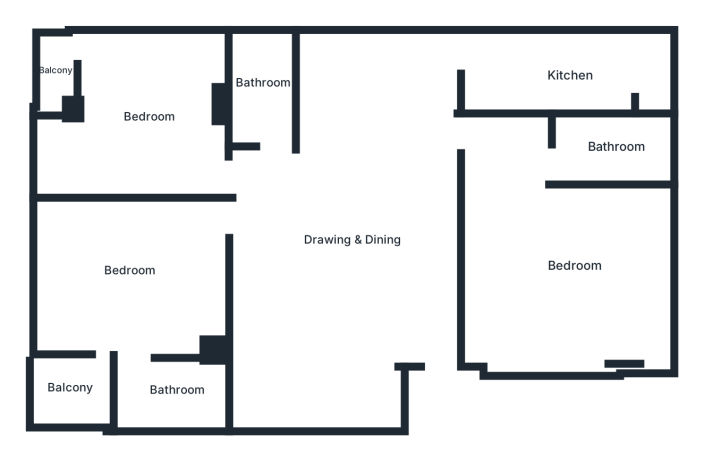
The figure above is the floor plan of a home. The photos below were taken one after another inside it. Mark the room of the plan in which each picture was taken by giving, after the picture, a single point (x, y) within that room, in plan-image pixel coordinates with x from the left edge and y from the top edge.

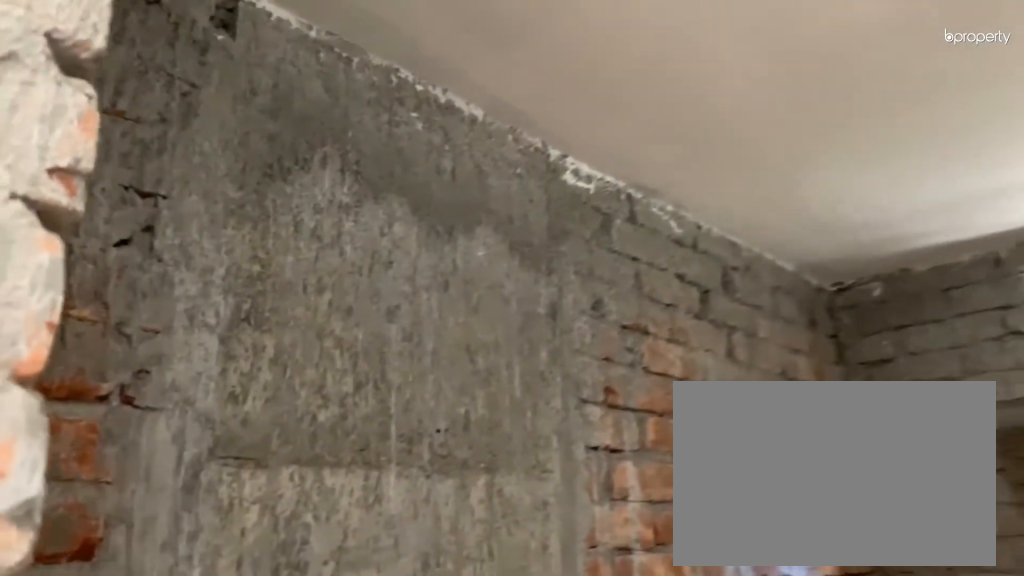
(261, 76)
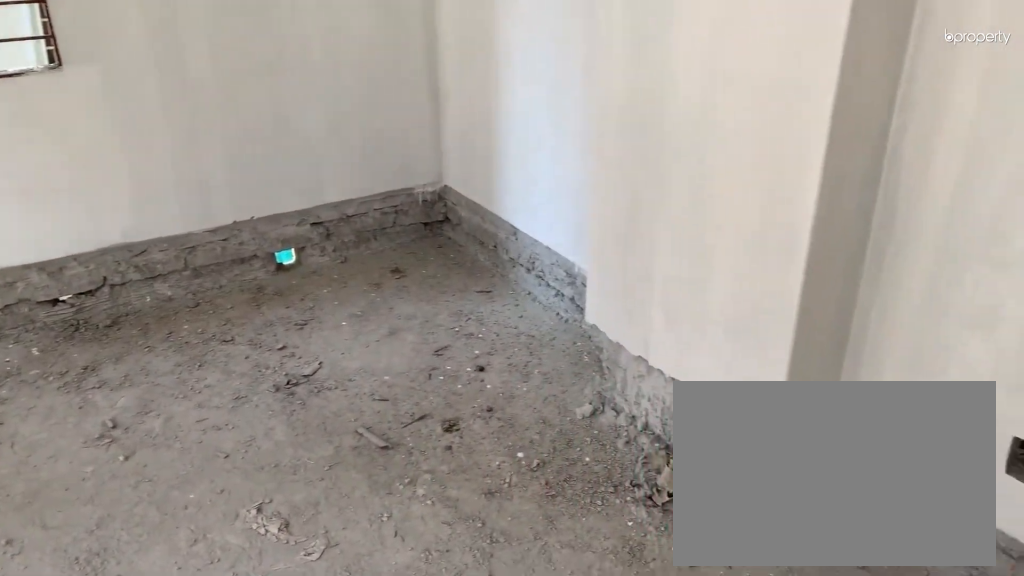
(150, 114)
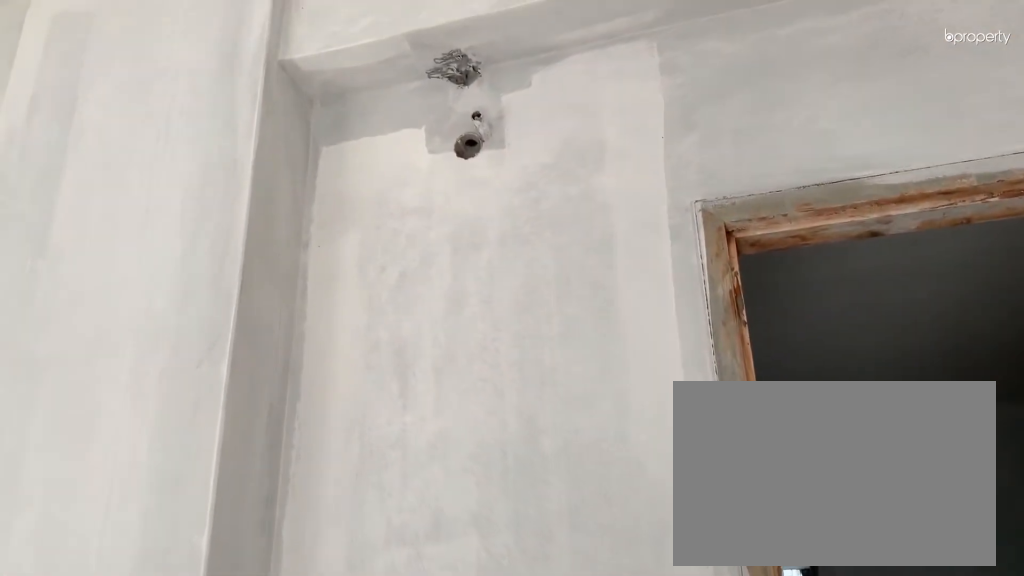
(150, 114)
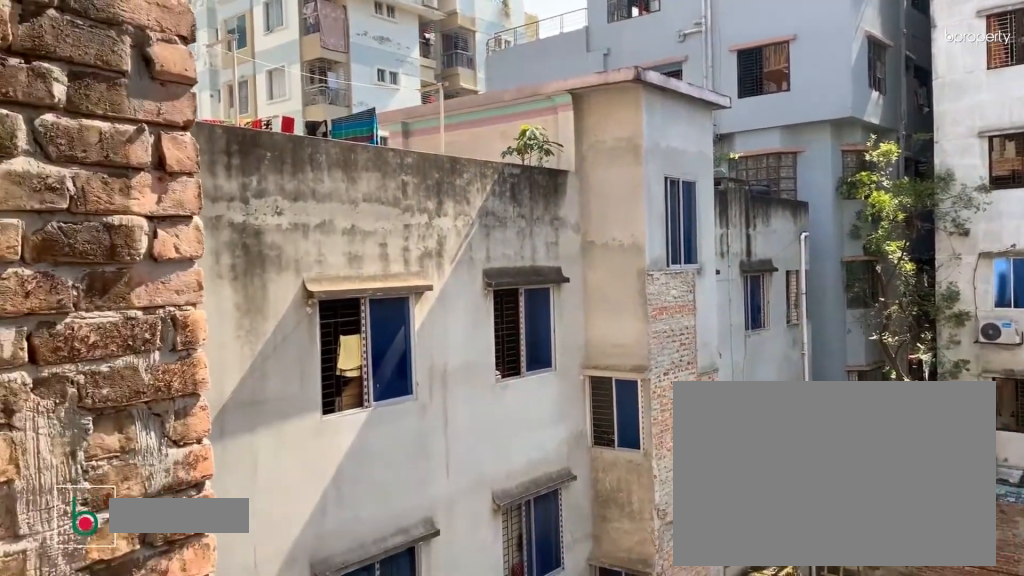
(54, 70)
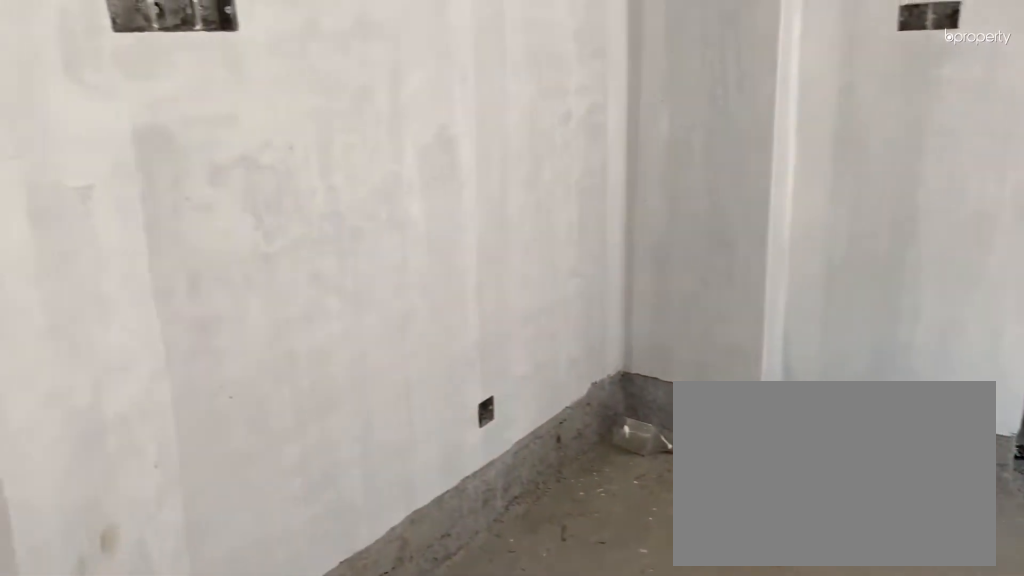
(134, 271)
